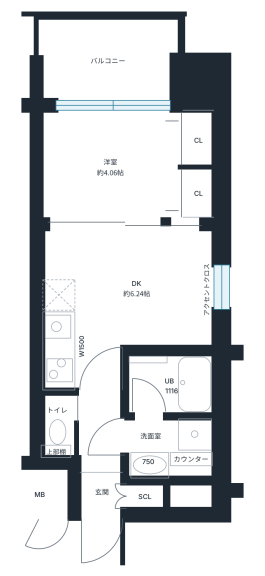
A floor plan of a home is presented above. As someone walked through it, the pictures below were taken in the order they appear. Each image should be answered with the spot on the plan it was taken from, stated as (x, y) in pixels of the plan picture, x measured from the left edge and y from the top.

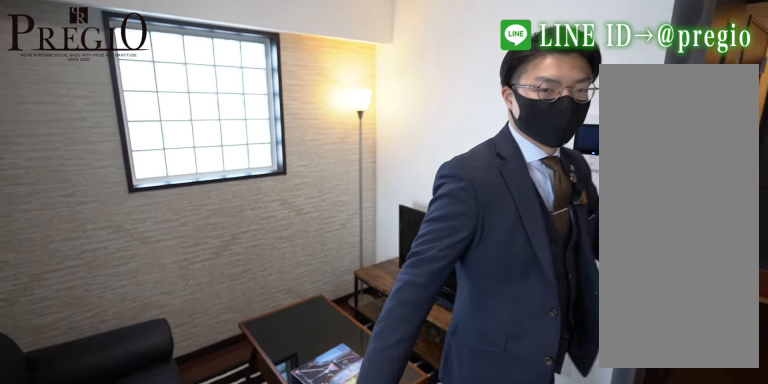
(135, 292)
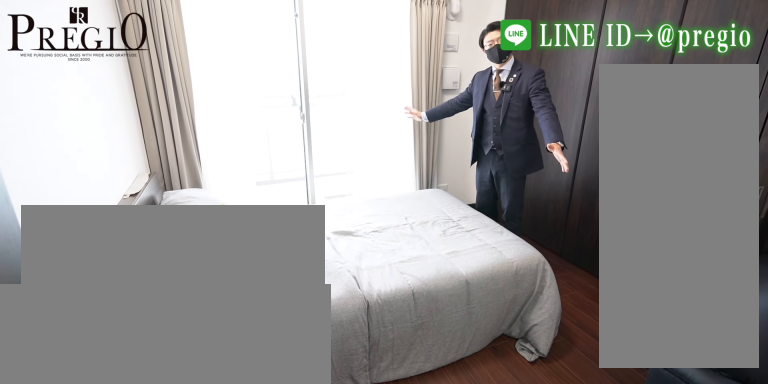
(107, 167)
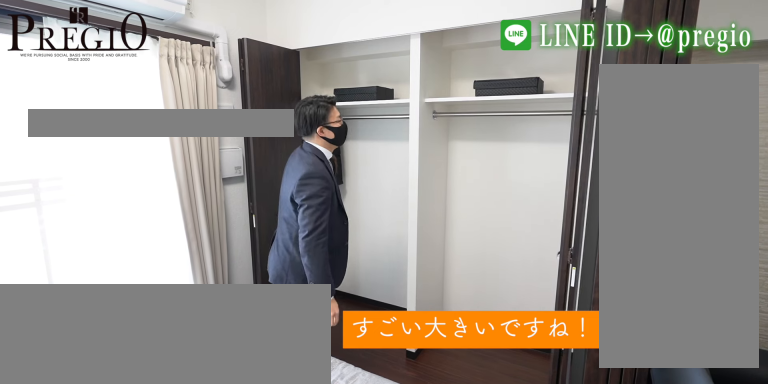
(198, 169)
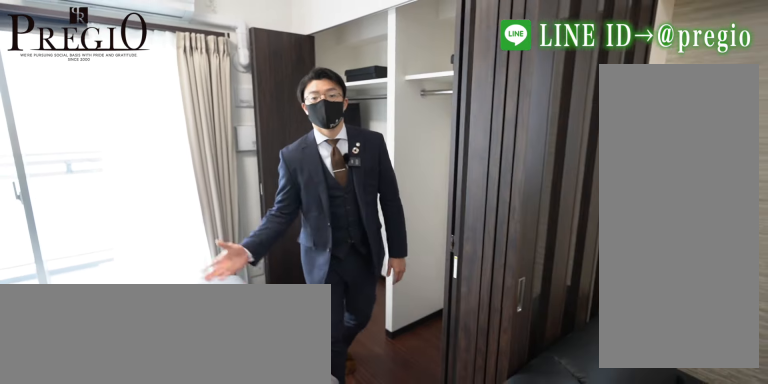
(116, 228)
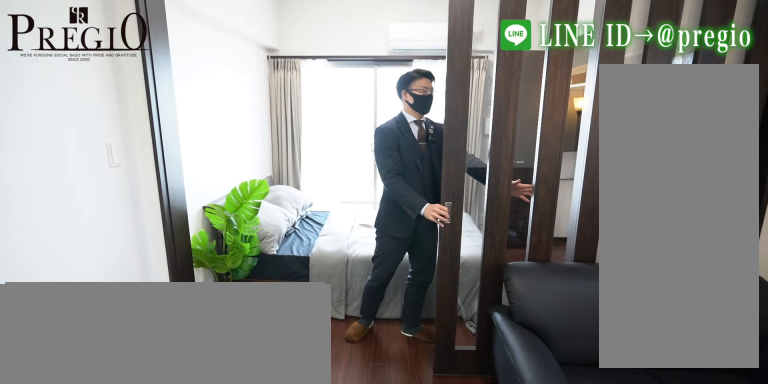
(116, 228)
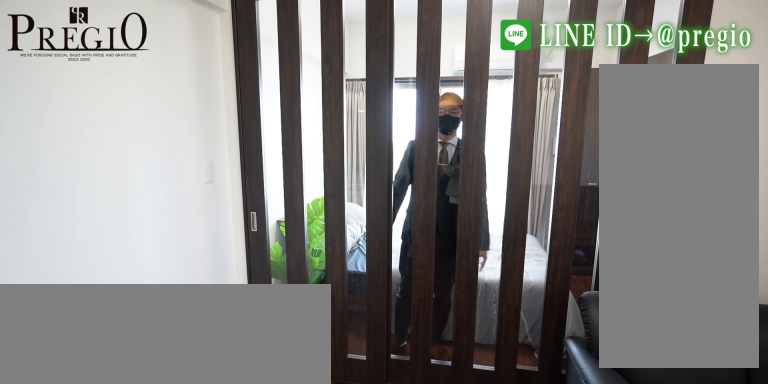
(116, 228)
